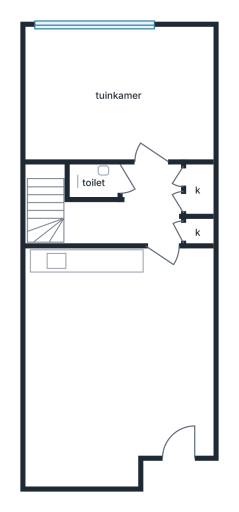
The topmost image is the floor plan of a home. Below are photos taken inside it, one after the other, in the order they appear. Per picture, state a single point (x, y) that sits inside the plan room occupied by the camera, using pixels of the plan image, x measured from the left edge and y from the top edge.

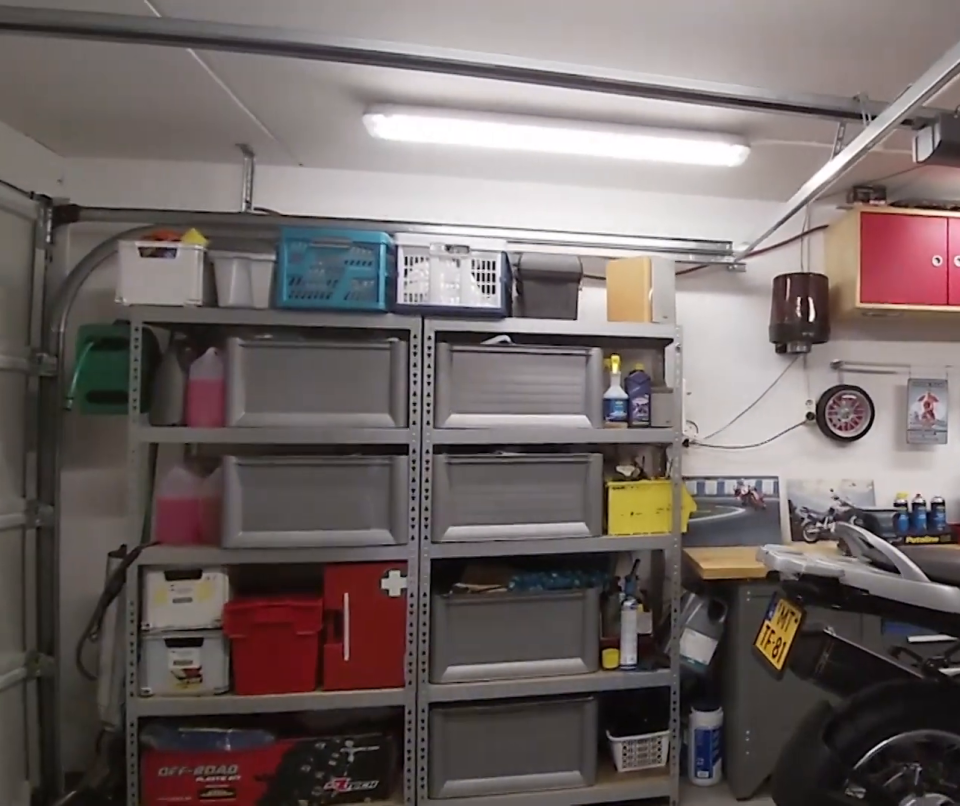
(46, 350)
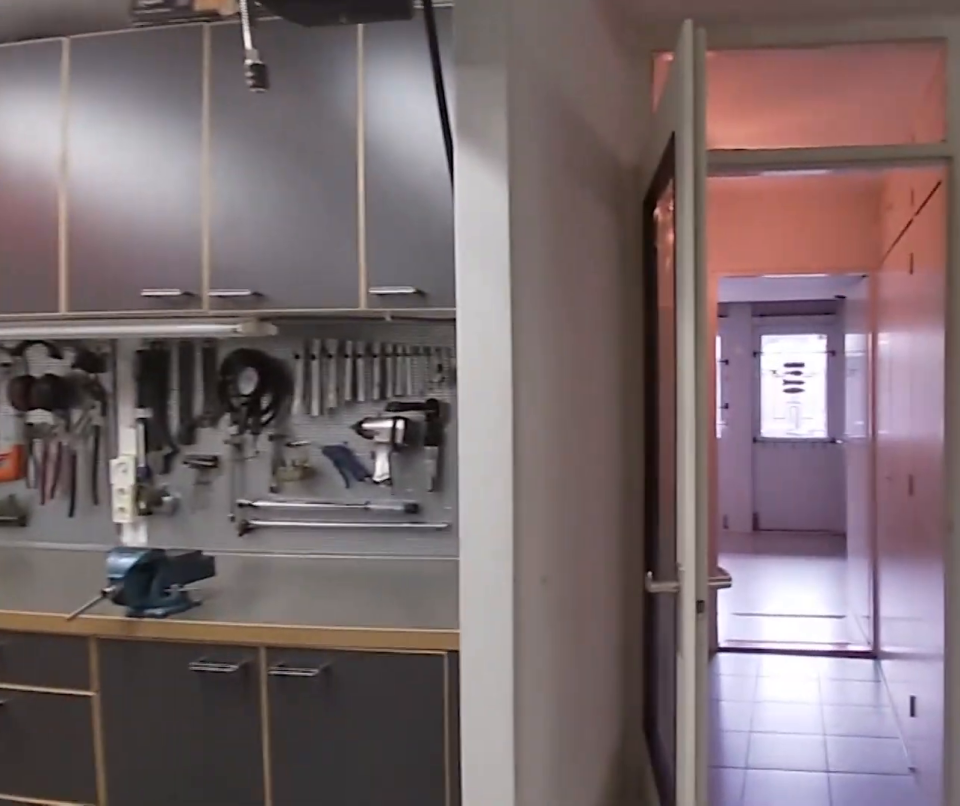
(46, 350)
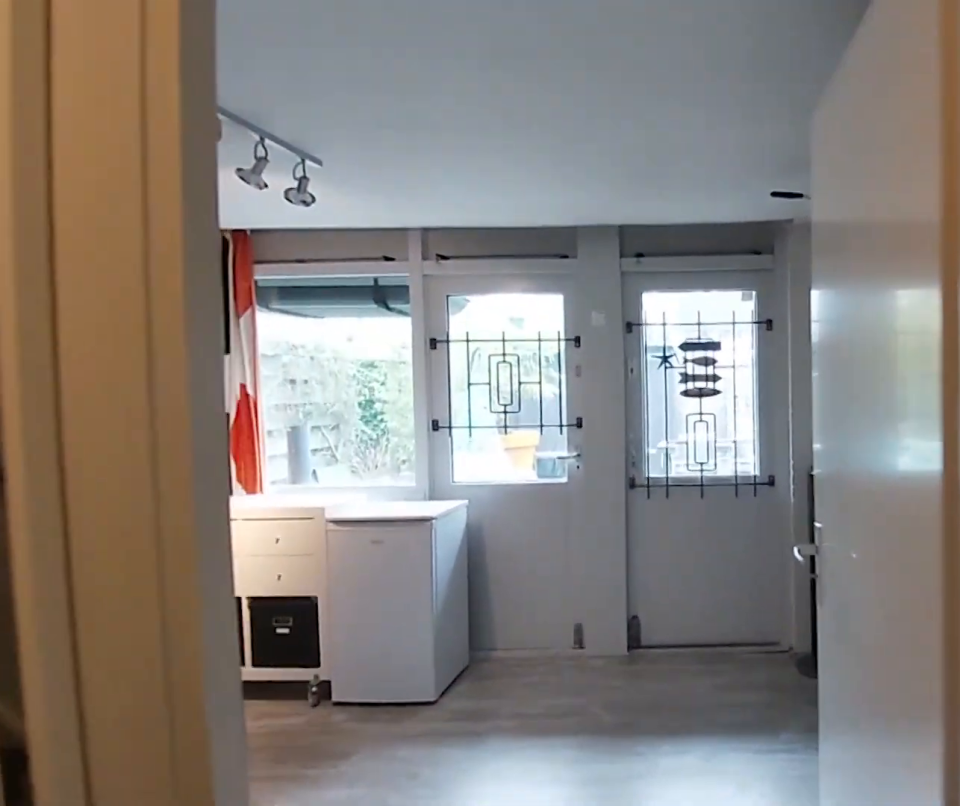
(136, 209)
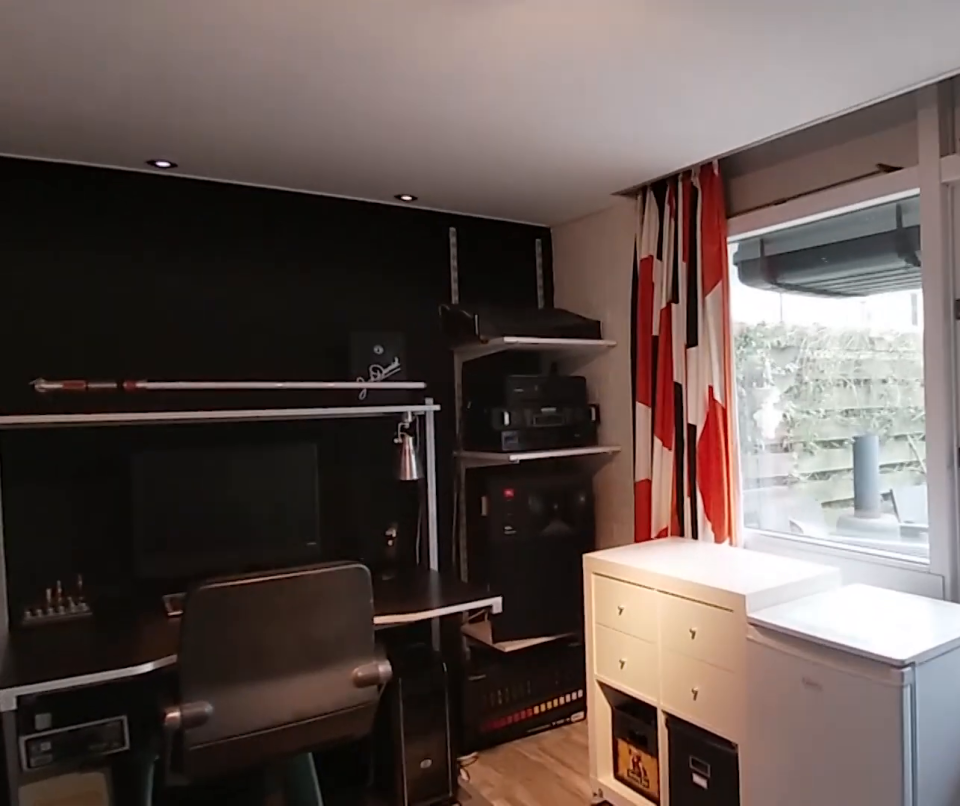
(120, 94)
